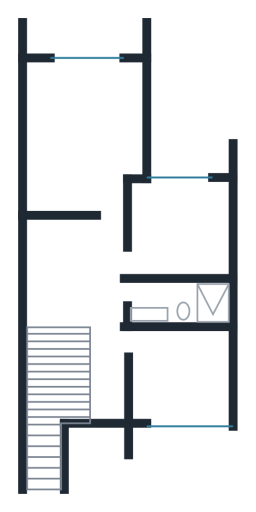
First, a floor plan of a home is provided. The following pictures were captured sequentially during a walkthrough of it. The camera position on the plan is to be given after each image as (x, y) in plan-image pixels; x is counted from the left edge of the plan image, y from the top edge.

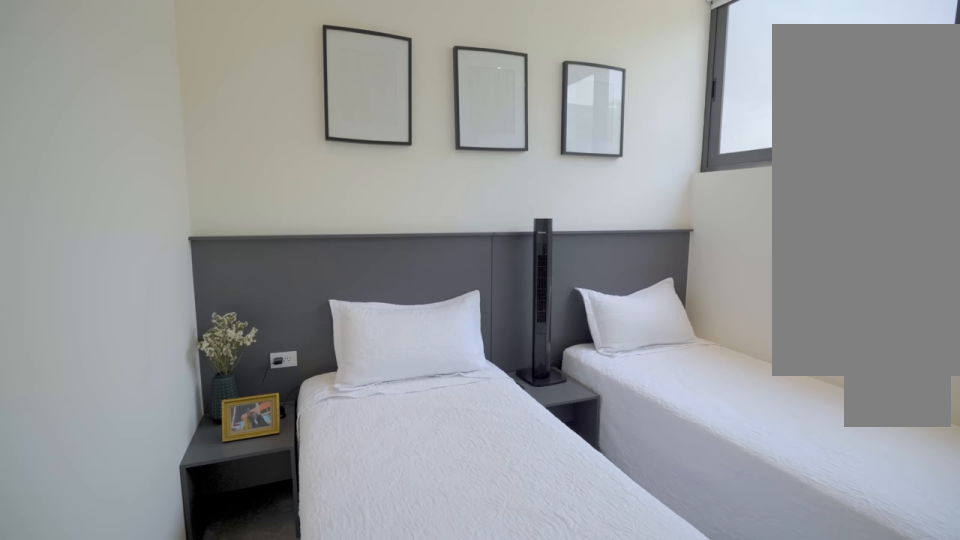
(132, 339)
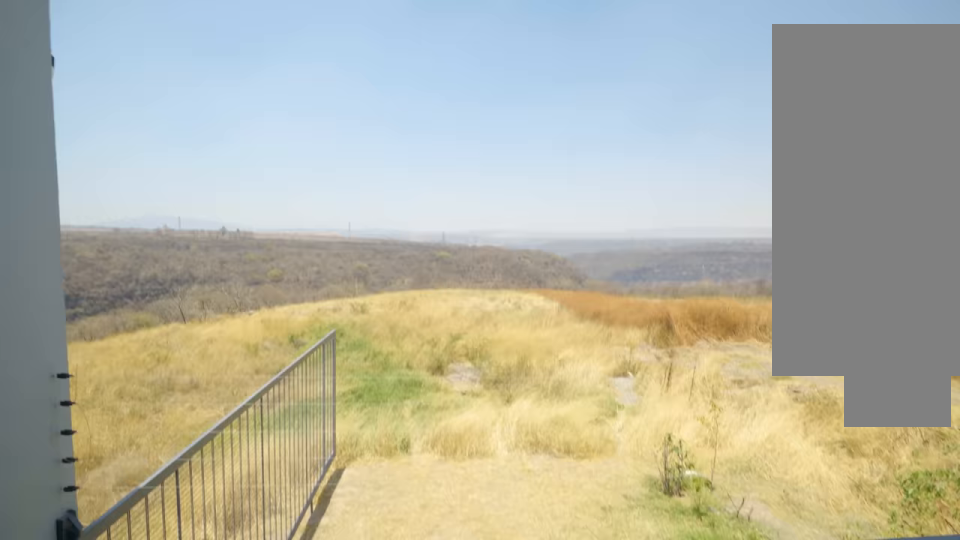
(82, 44)
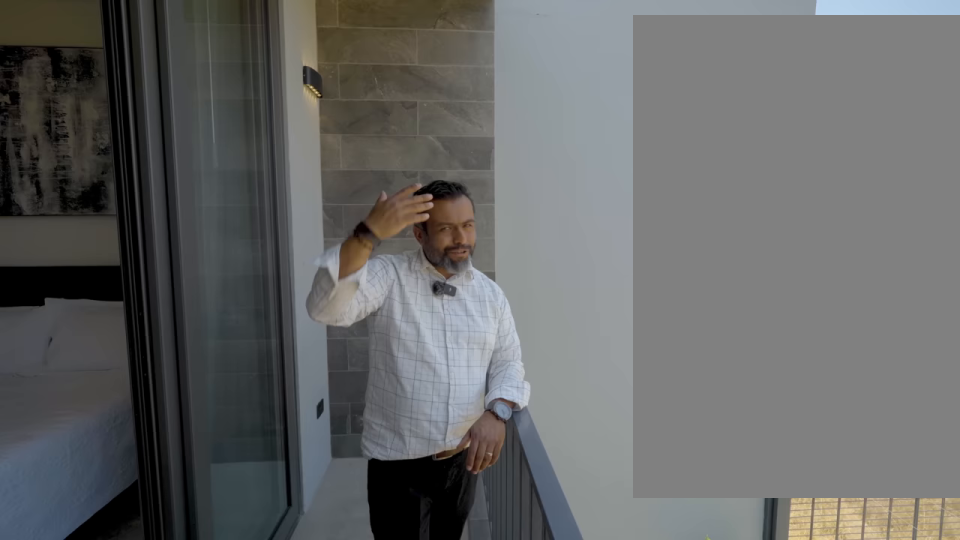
(96, 43)
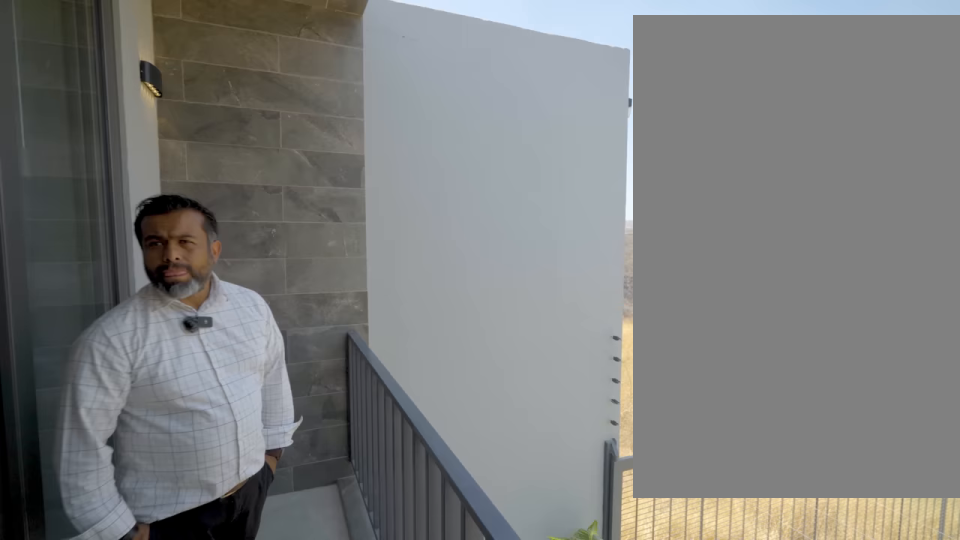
(96, 43)
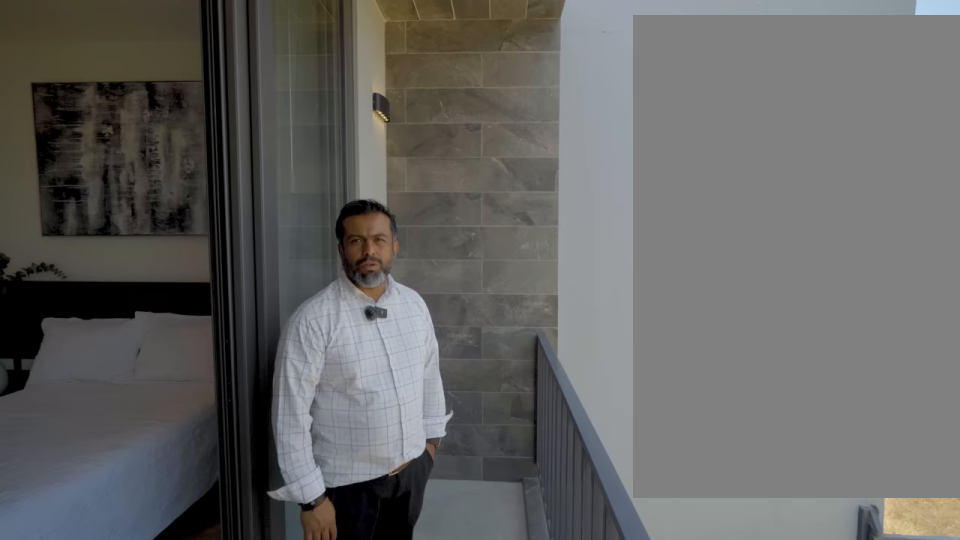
(96, 43)
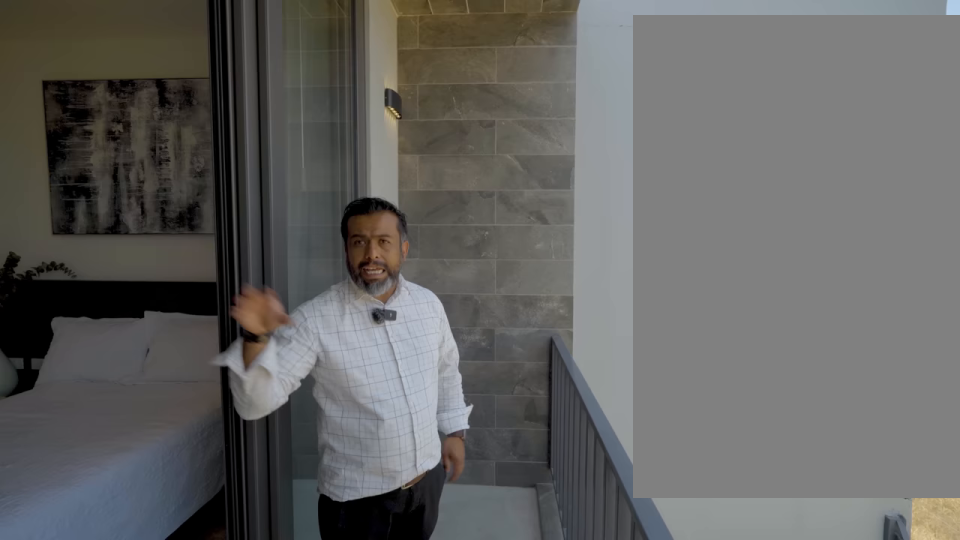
(97, 43)
